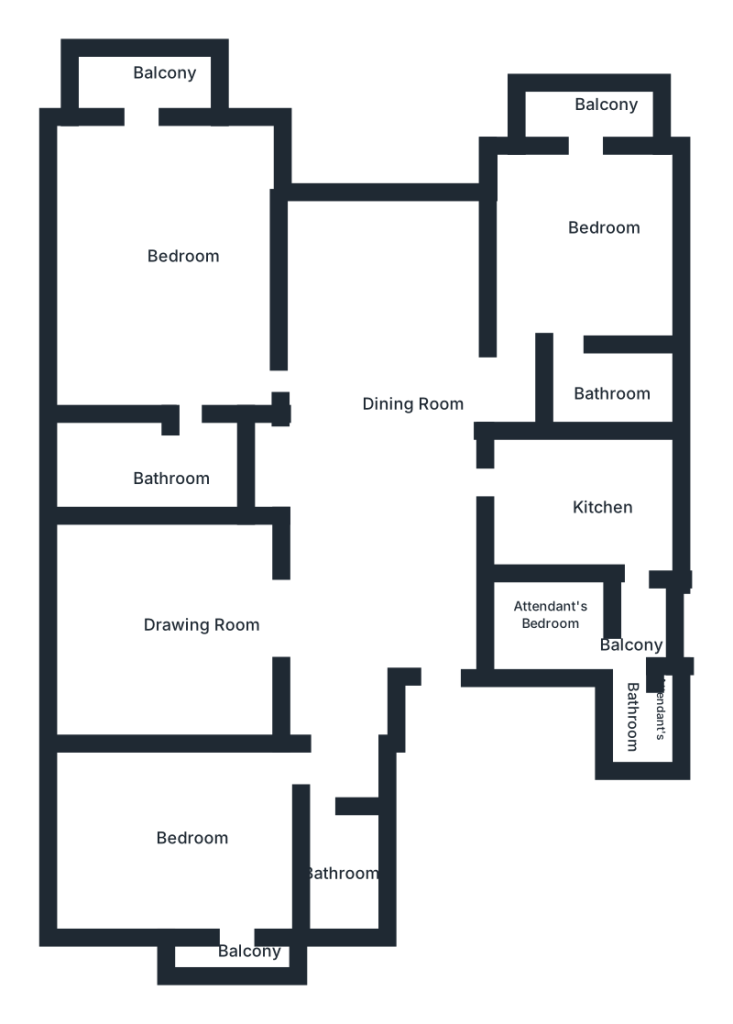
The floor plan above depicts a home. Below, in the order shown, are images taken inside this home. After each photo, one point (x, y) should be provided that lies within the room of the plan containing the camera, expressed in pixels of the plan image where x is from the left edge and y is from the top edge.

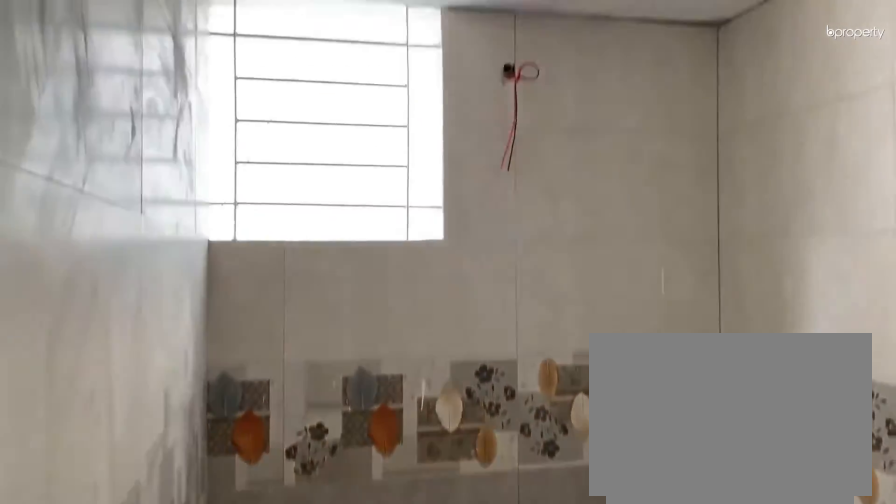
(602, 389)
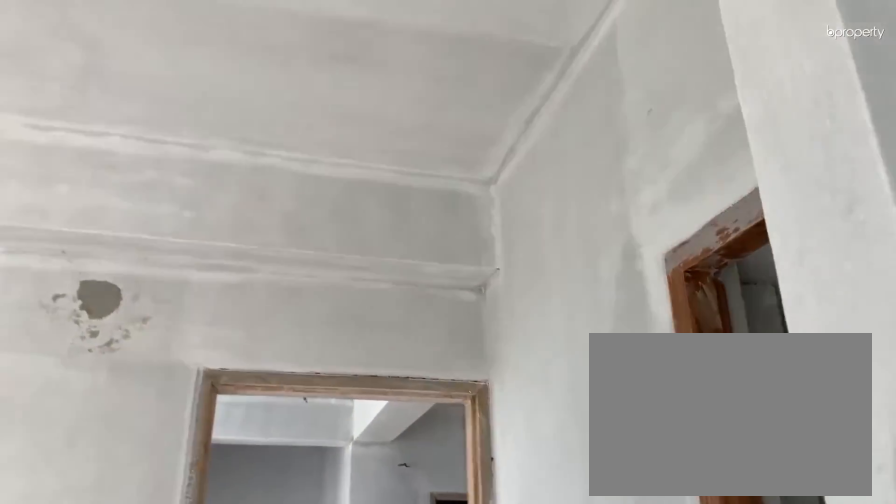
(183, 287)
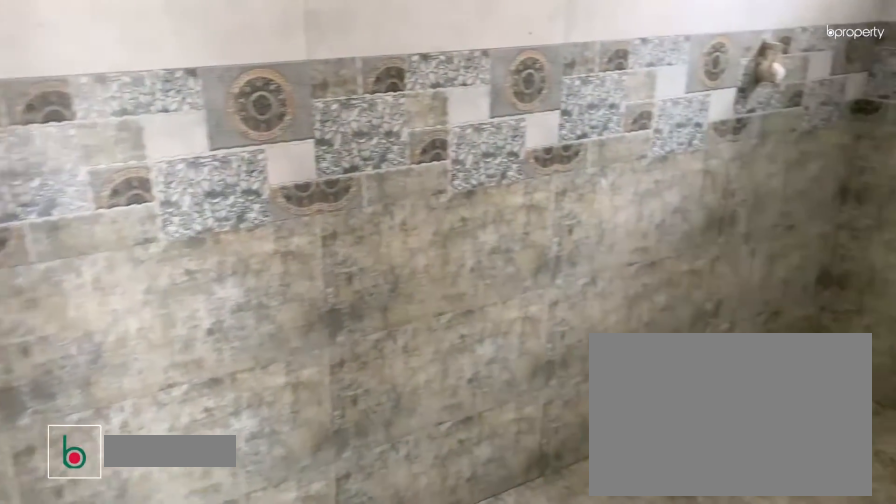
(151, 470)
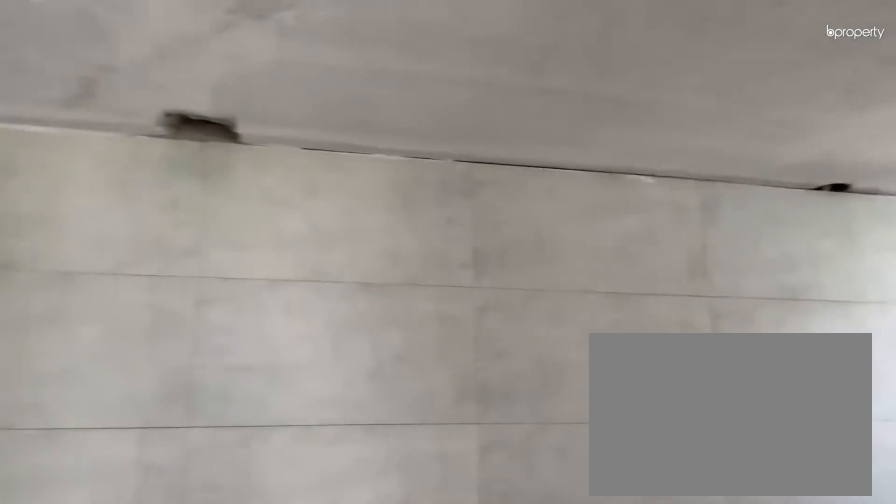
(151, 470)
